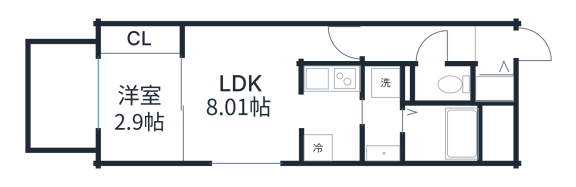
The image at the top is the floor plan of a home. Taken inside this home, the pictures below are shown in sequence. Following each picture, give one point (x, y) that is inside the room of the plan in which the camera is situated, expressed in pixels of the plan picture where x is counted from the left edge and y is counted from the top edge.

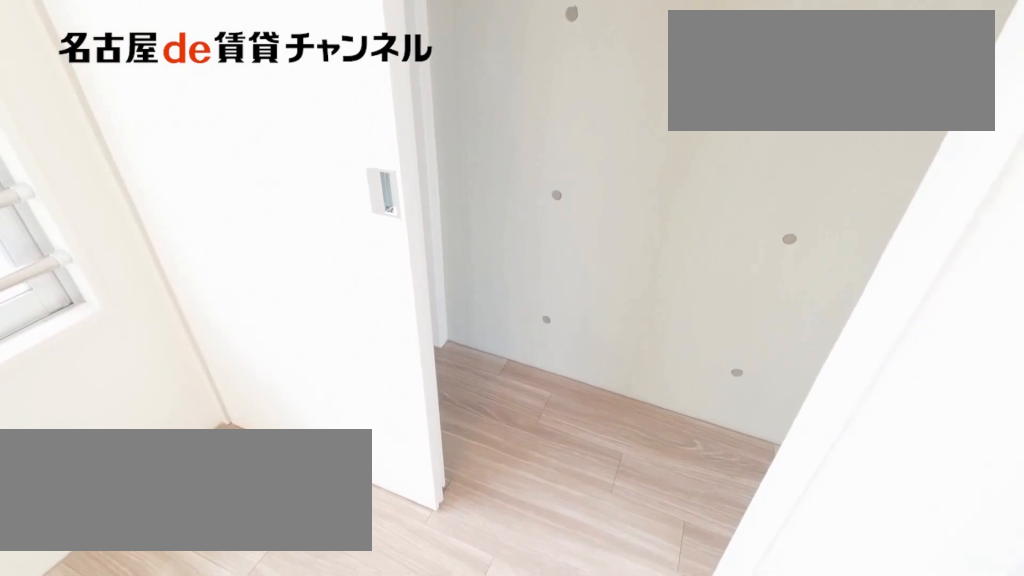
(139, 40)
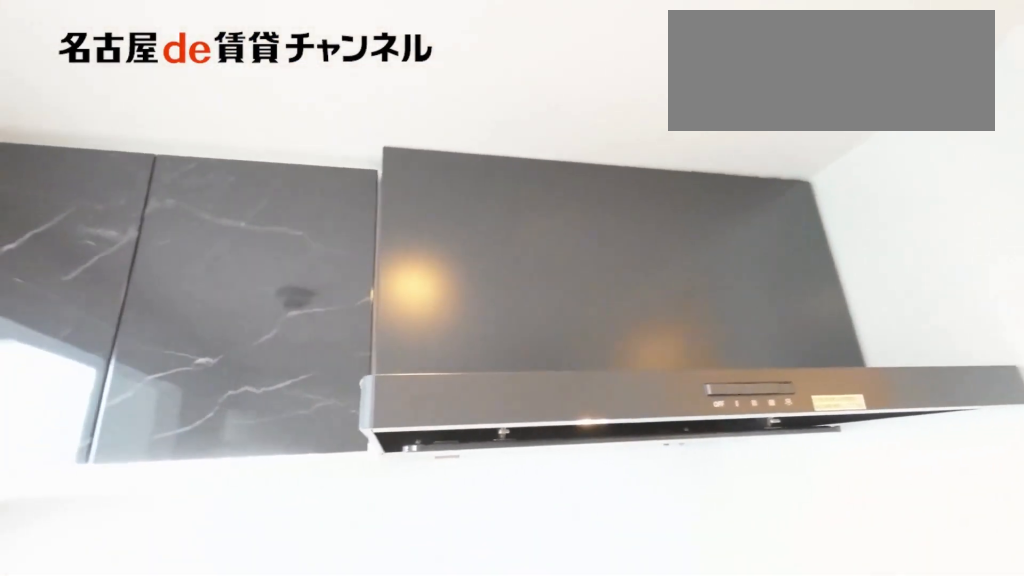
(331, 114)
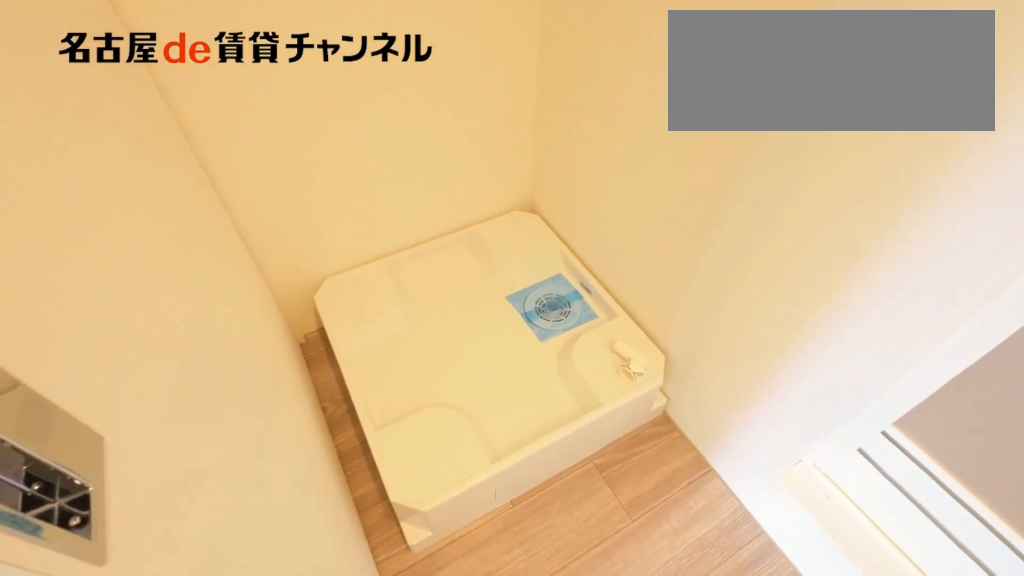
(381, 84)
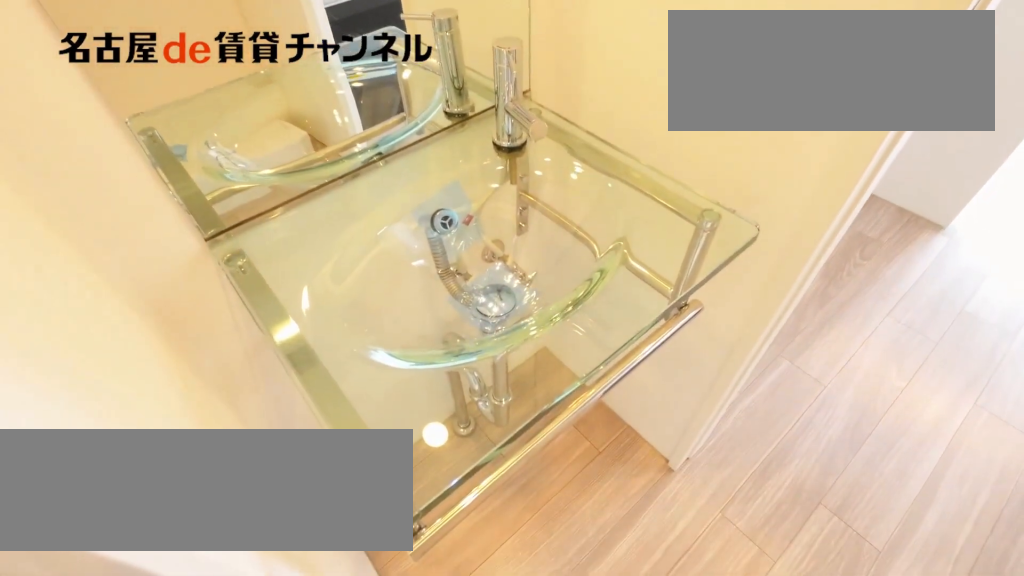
(383, 148)
